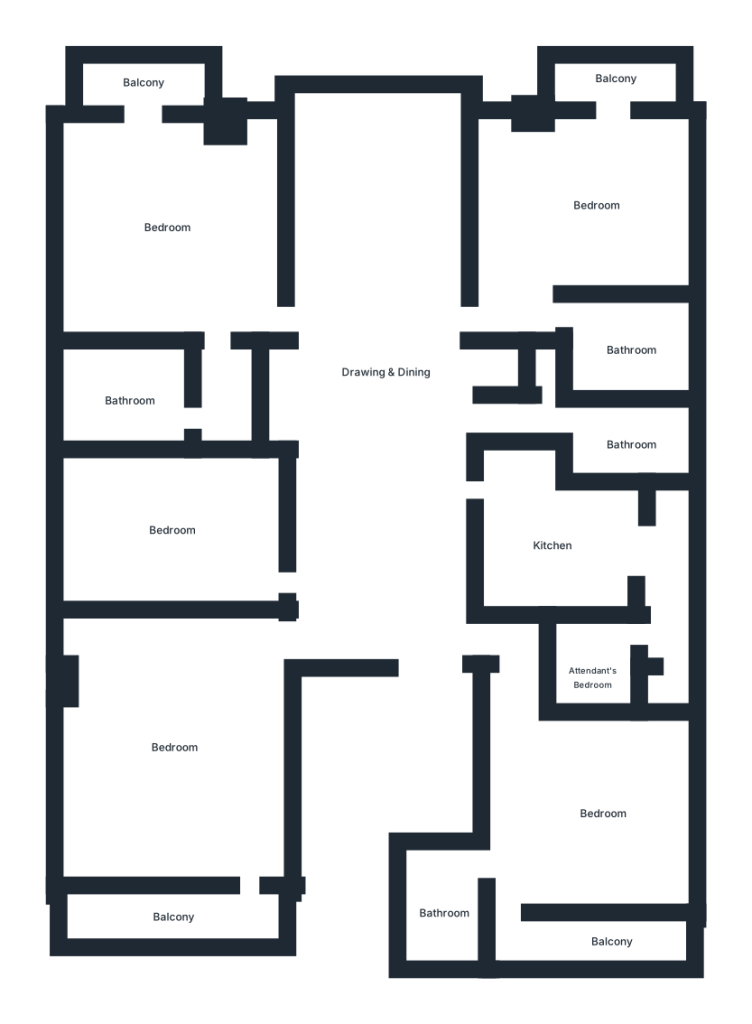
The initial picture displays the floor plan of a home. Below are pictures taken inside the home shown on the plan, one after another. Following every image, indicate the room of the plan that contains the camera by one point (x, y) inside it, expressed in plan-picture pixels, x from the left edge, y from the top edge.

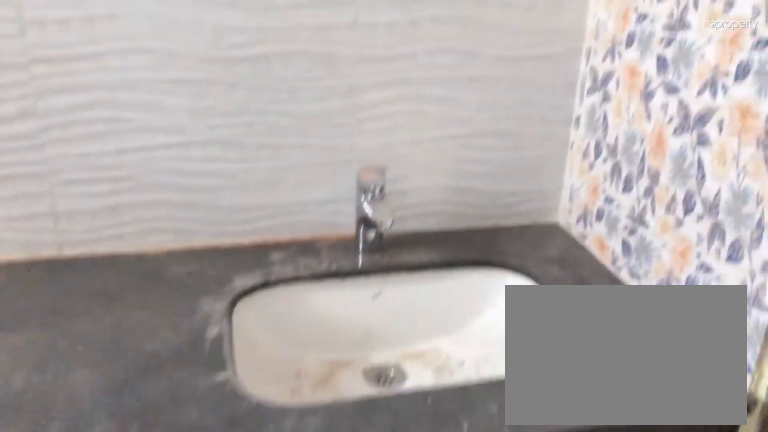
(130, 393)
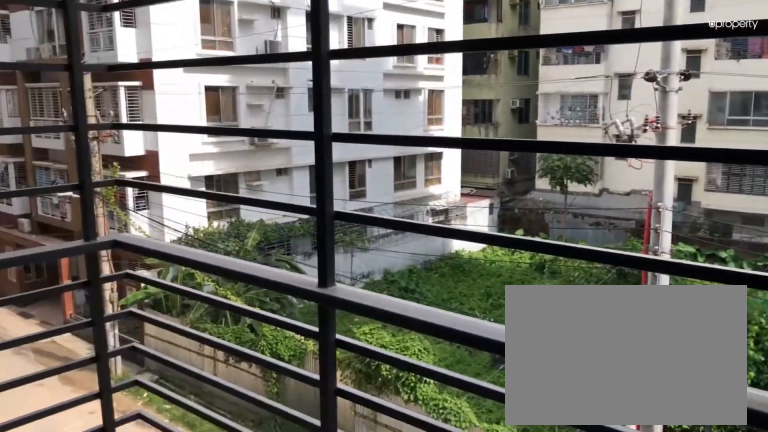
(138, 77)
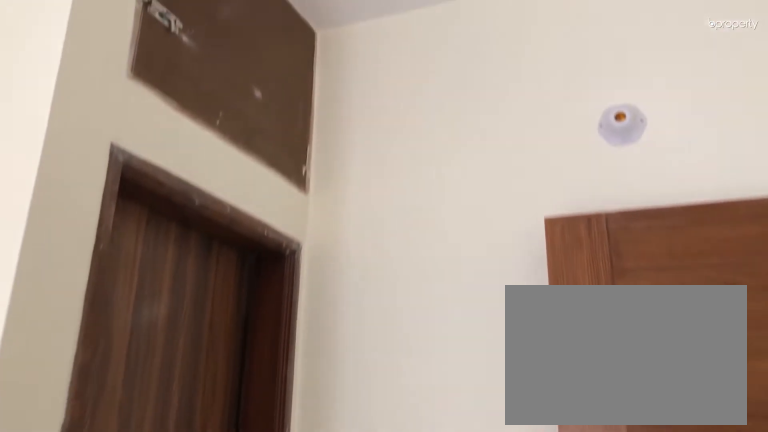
(592, 194)
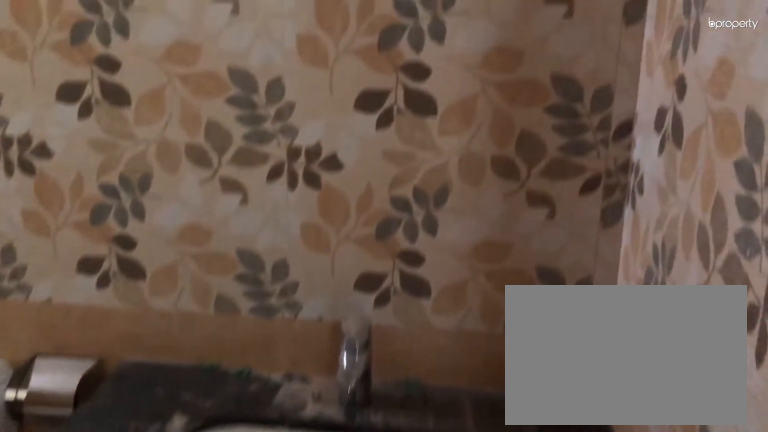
(627, 349)
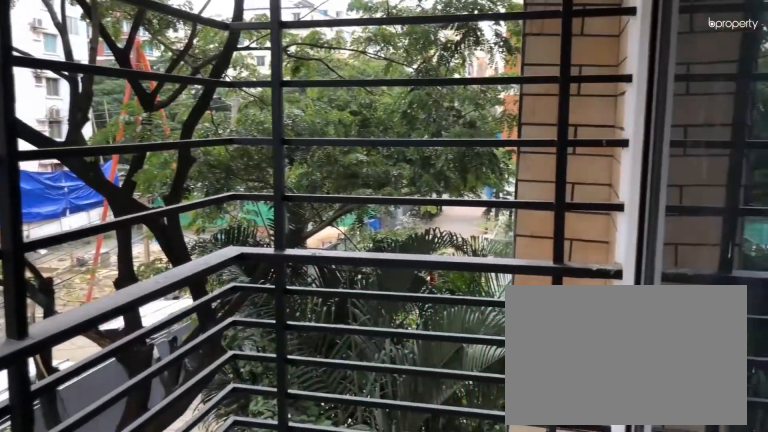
(611, 82)
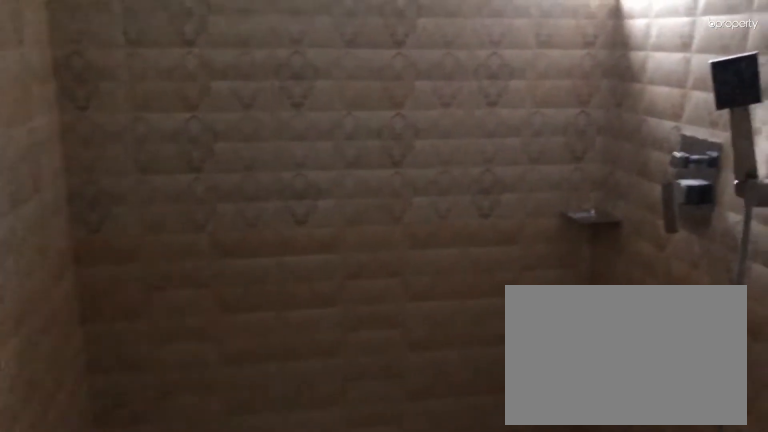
(629, 437)
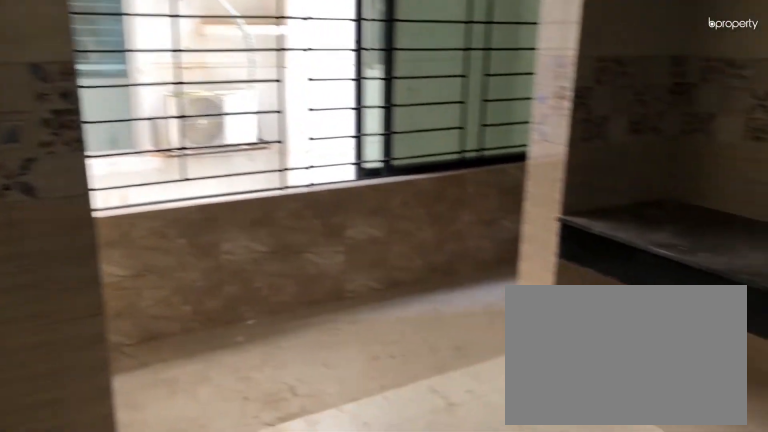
(564, 548)
